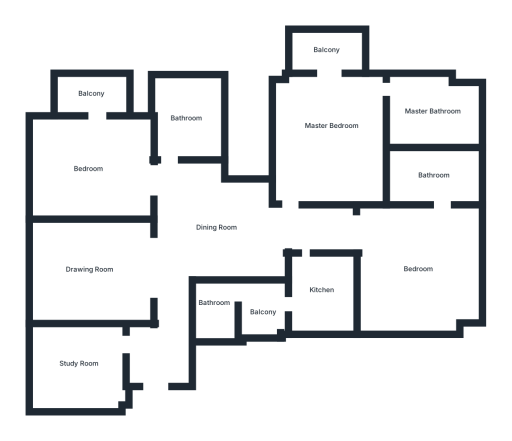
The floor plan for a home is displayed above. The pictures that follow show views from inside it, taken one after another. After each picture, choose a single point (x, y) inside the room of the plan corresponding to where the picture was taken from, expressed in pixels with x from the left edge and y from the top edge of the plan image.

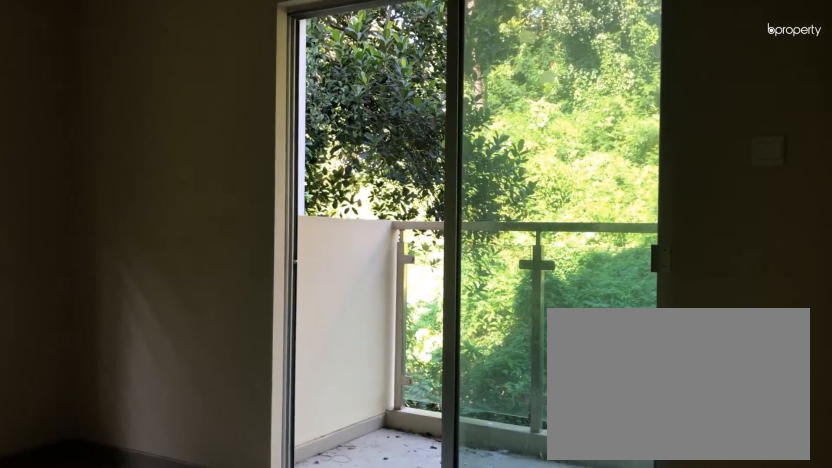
(88, 169)
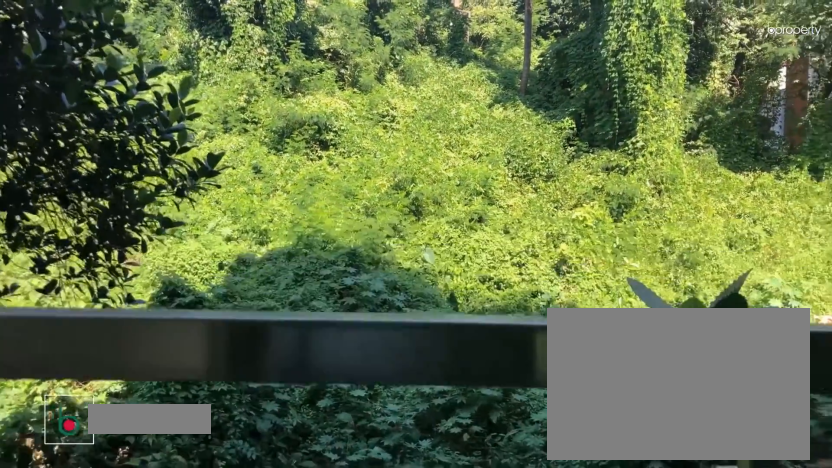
(91, 94)
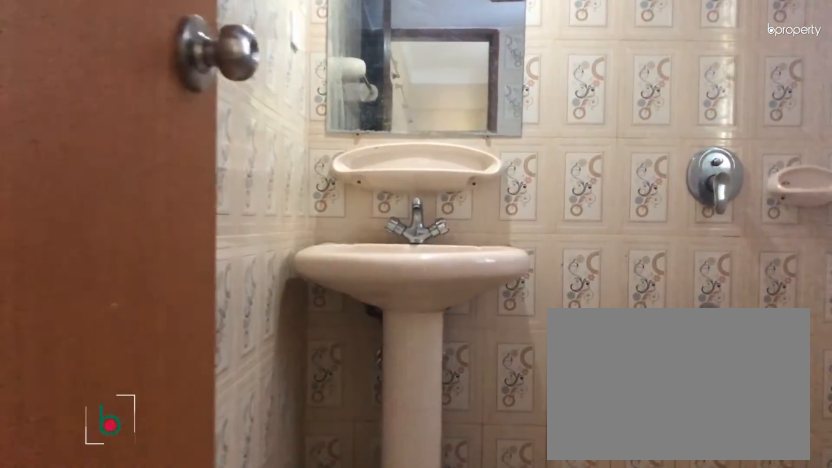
(186, 117)
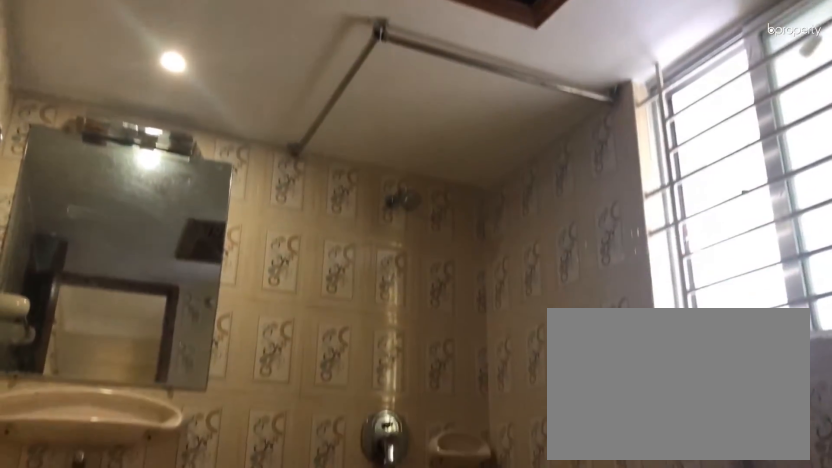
(186, 117)
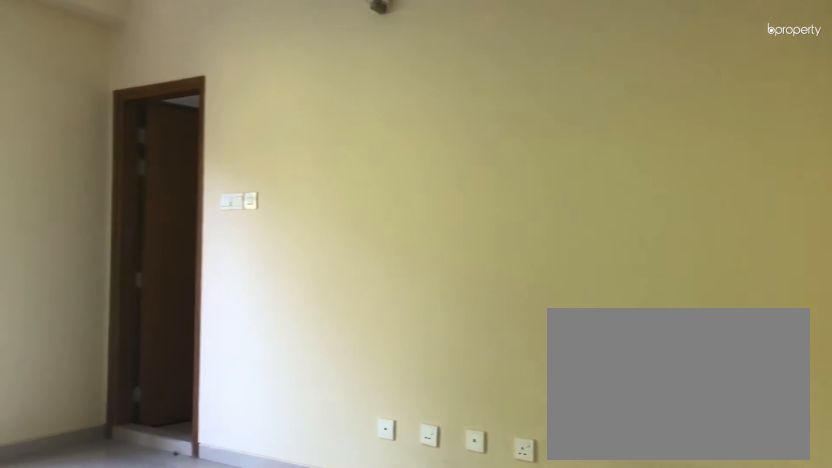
(333, 126)
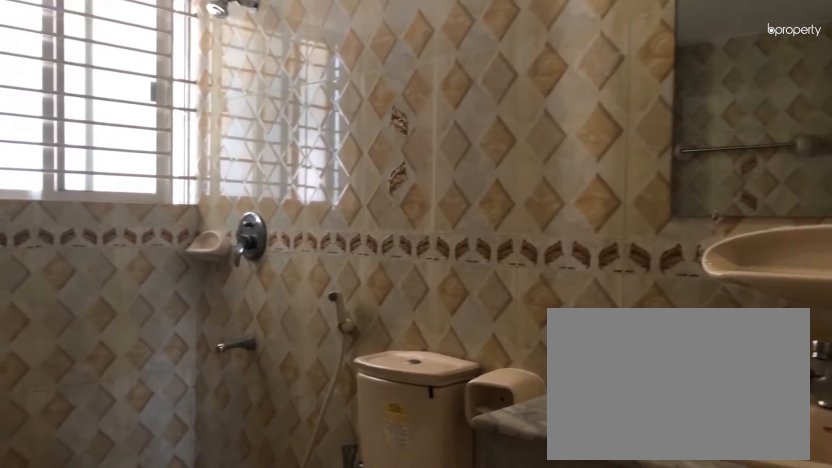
(432, 111)
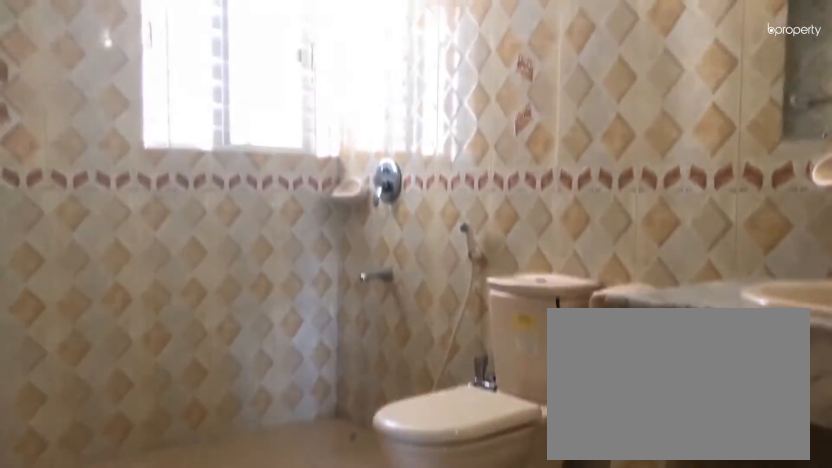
(432, 111)
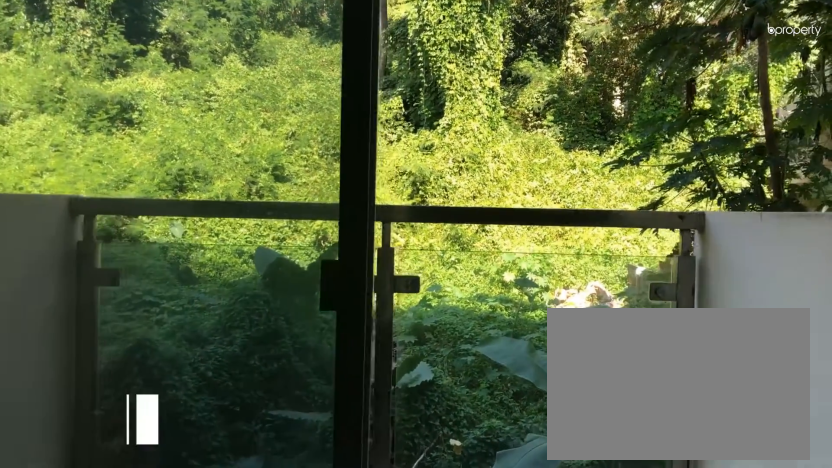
(327, 49)
